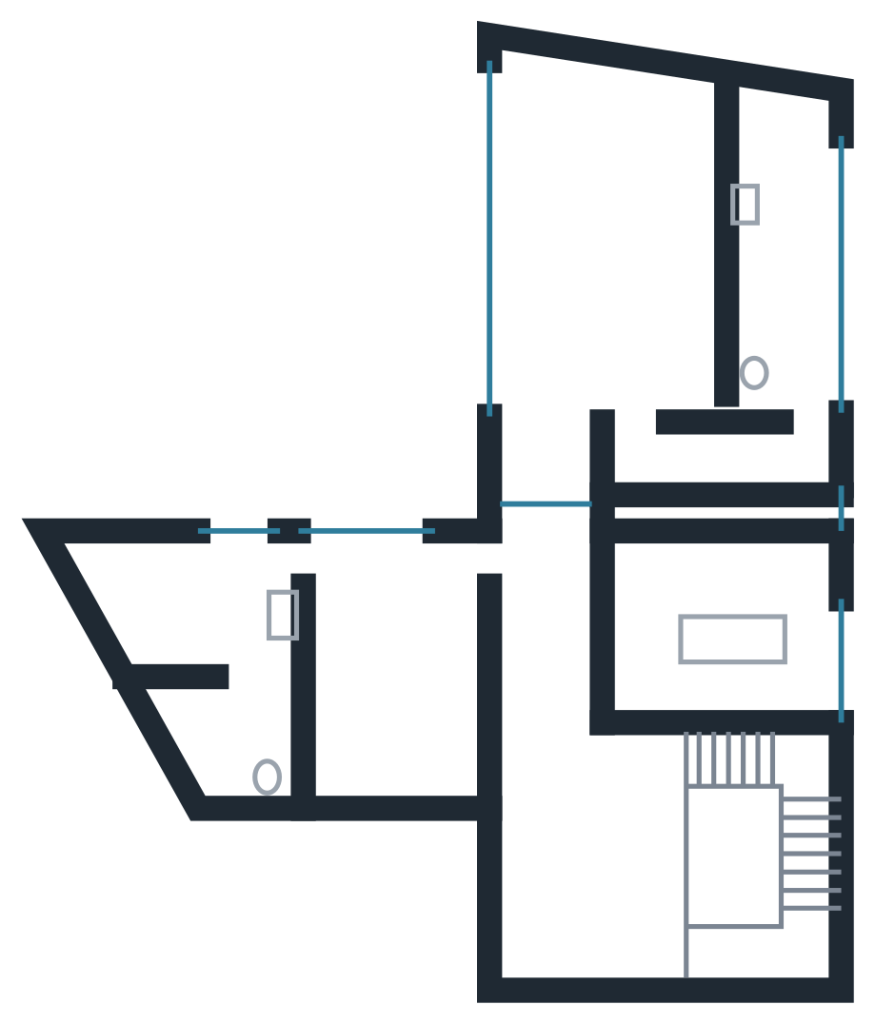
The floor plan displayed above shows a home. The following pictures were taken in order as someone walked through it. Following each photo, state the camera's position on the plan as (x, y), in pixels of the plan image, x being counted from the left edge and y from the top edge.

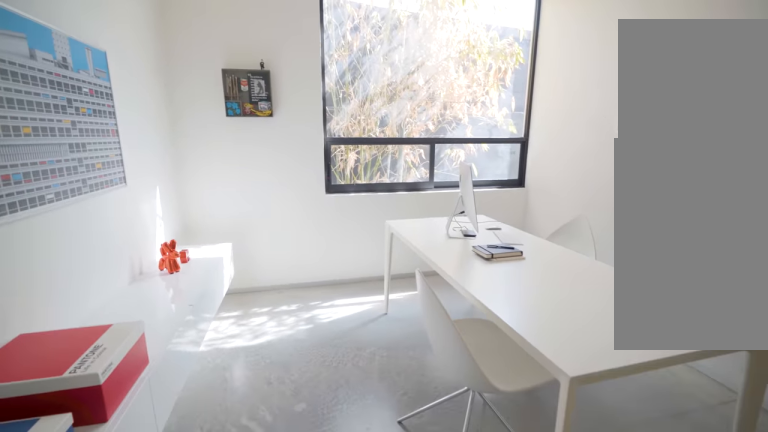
(652, 636)
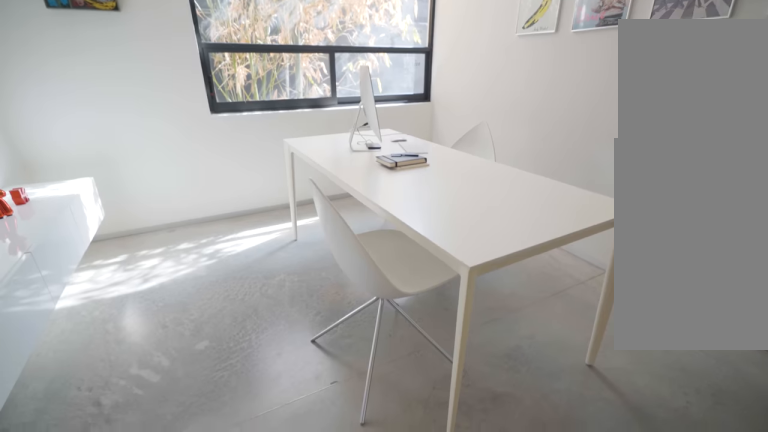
(642, 631)
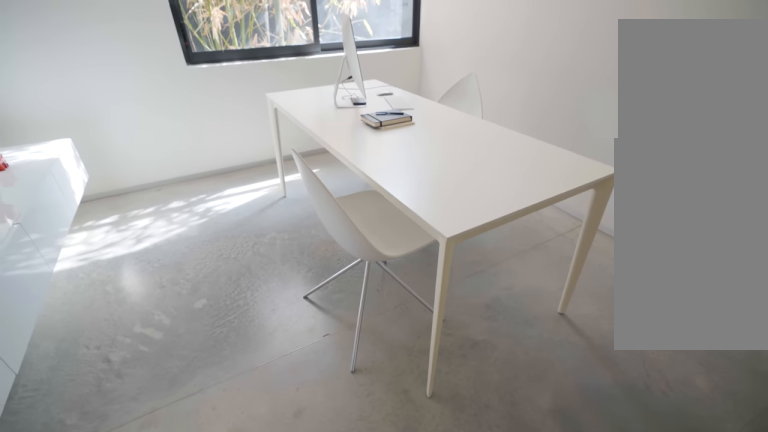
(648, 583)
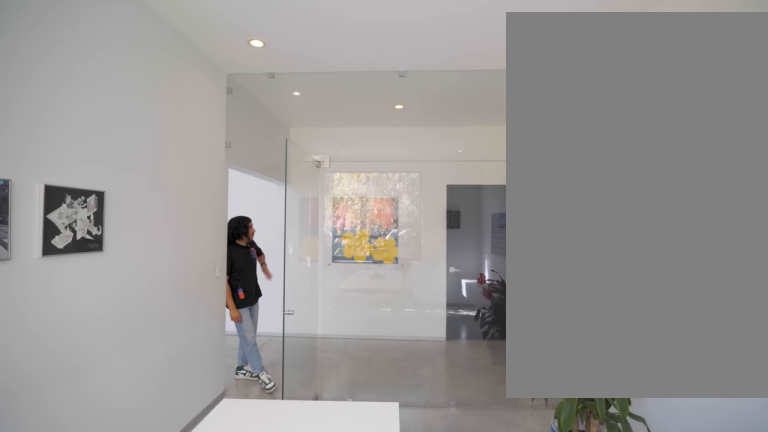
(795, 584)
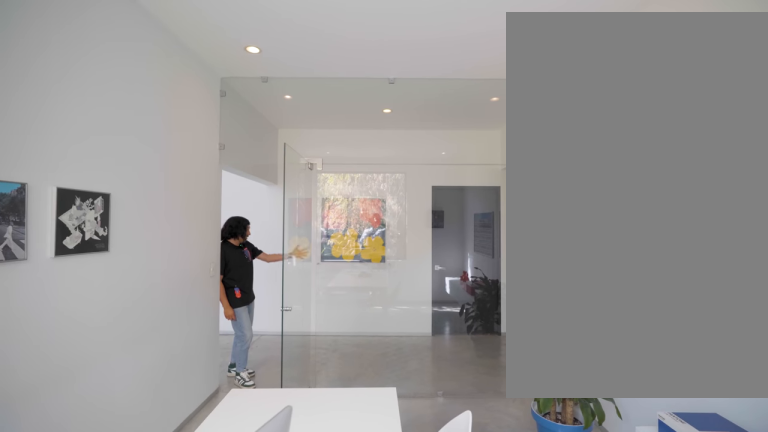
(801, 599)
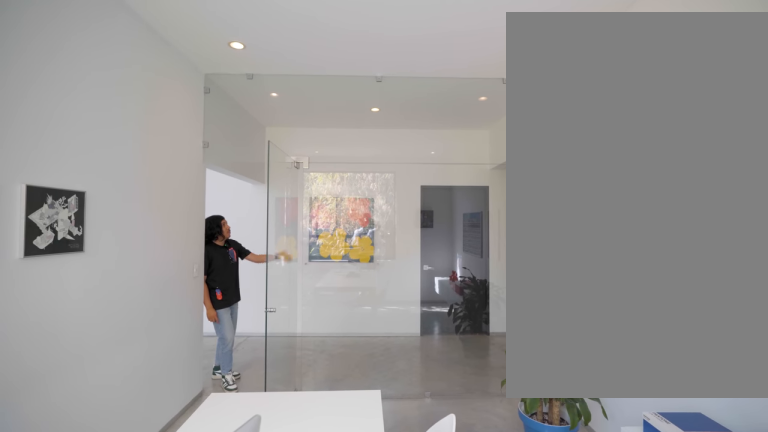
(799, 599)
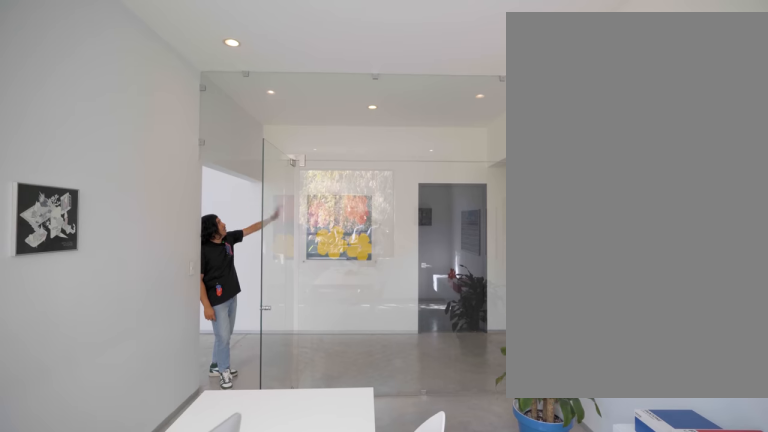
(800, 605)
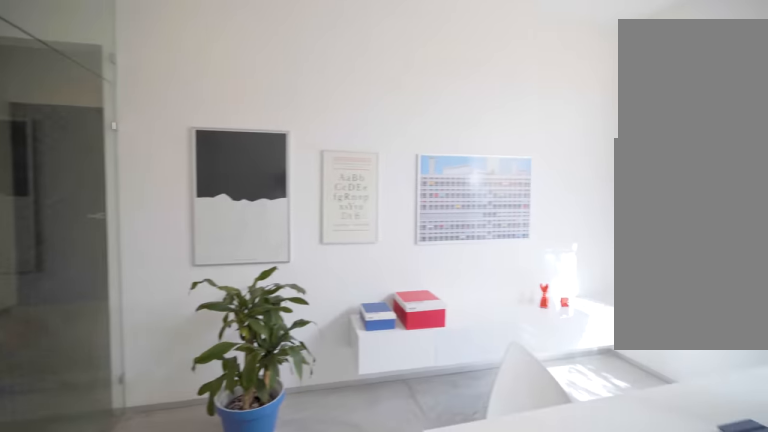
(801, 606)
